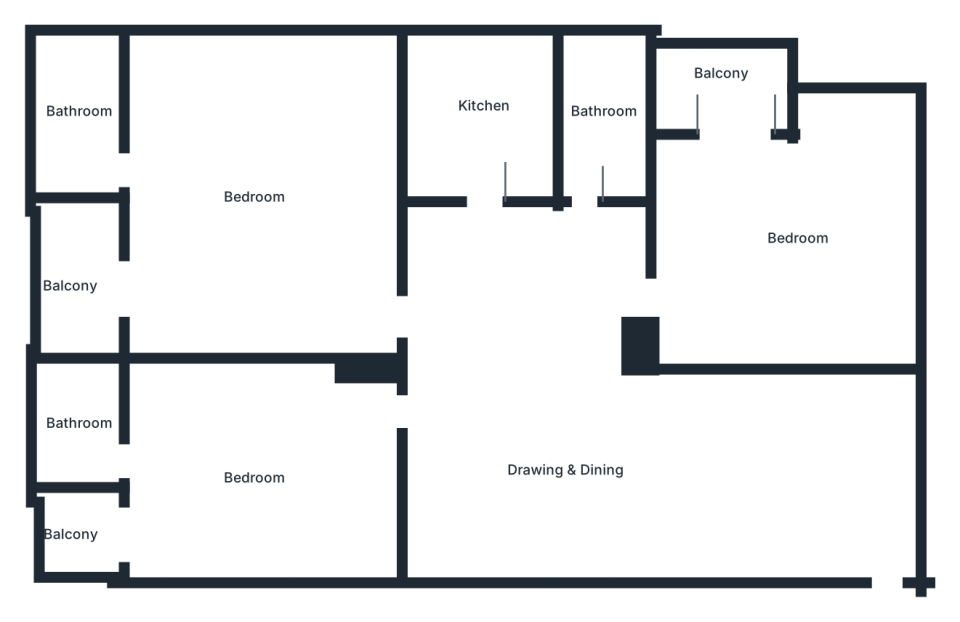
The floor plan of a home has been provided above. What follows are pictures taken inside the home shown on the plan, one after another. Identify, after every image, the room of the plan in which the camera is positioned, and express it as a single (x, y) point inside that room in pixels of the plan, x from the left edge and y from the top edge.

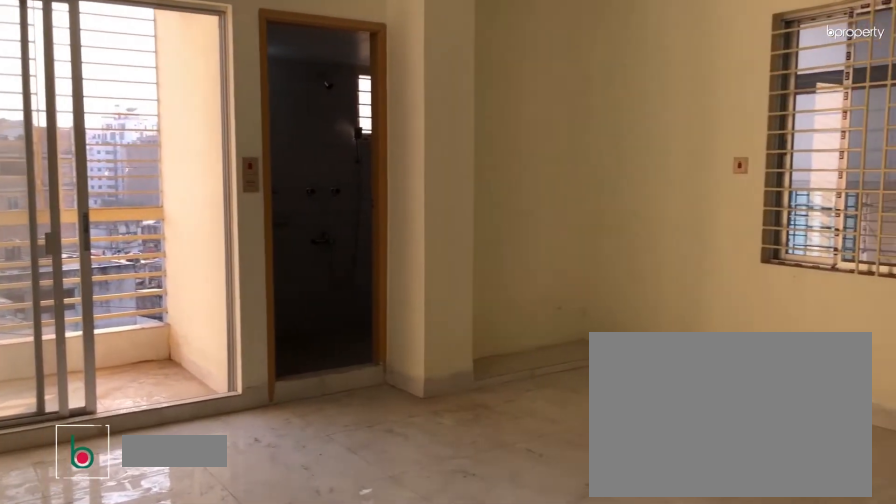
(244, 196)
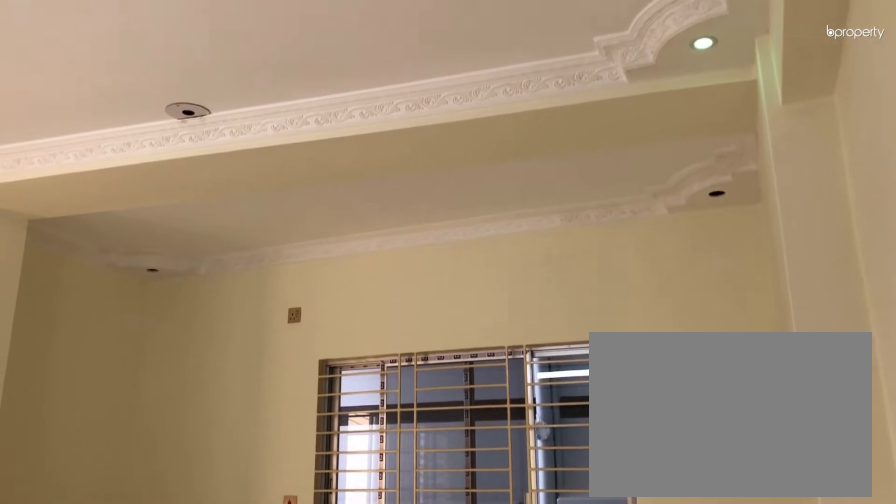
(244, 196)
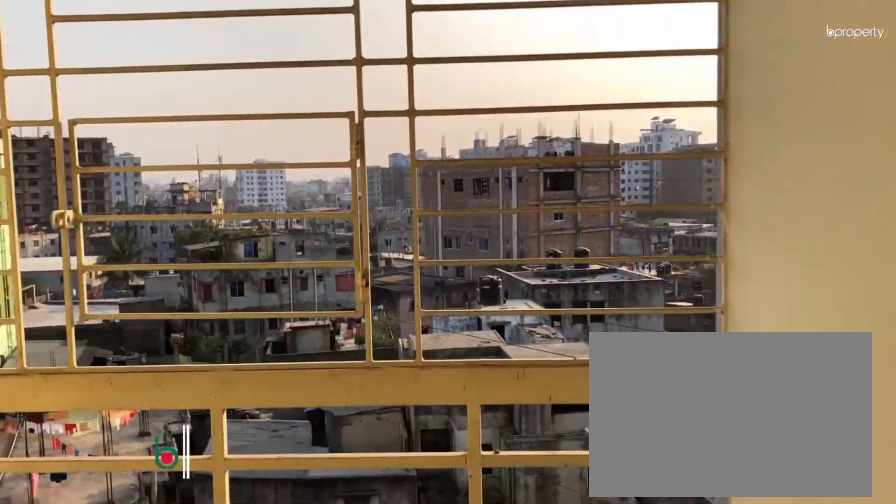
(81, 284)
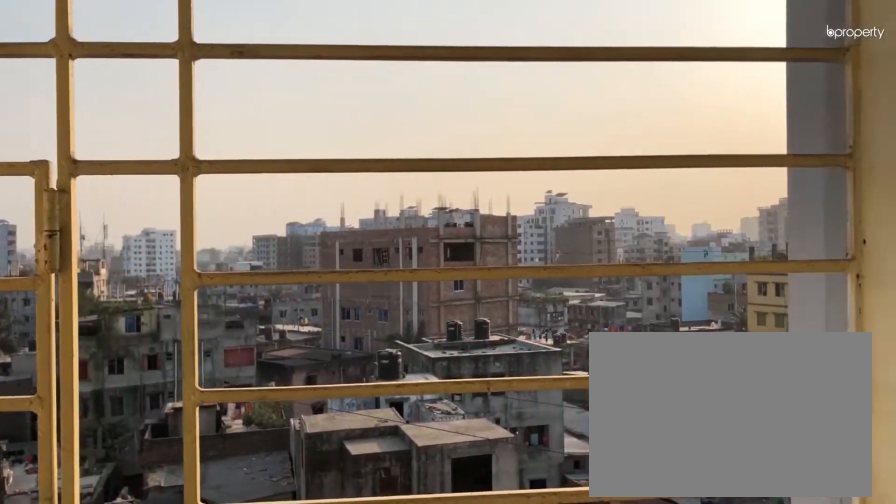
(81, 284)
